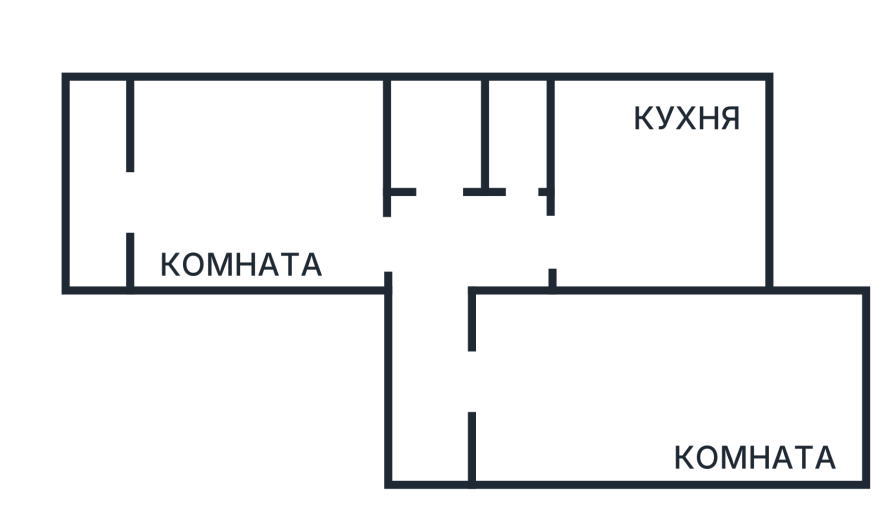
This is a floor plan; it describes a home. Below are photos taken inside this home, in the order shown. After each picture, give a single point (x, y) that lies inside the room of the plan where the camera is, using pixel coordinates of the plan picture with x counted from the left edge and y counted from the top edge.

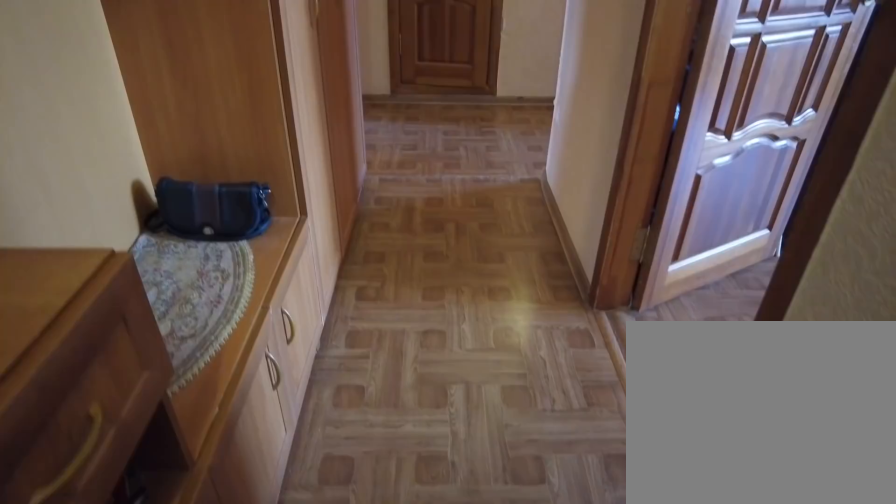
(441, 445)
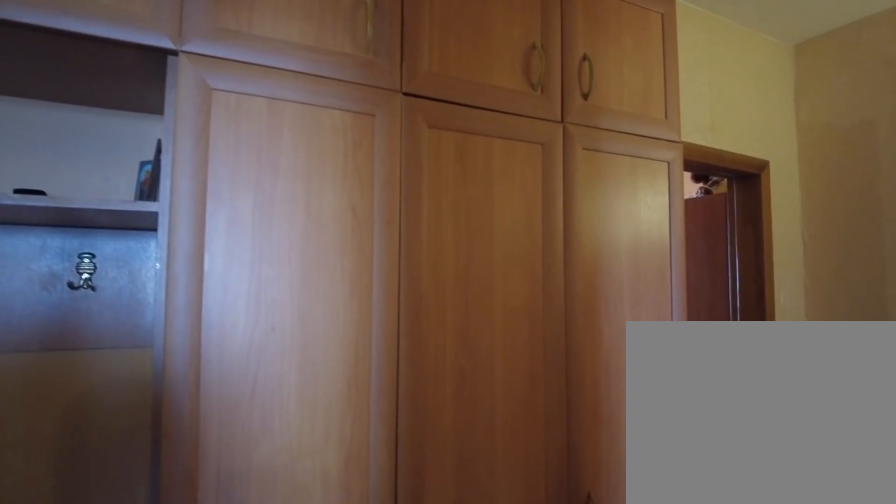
(441, 445)
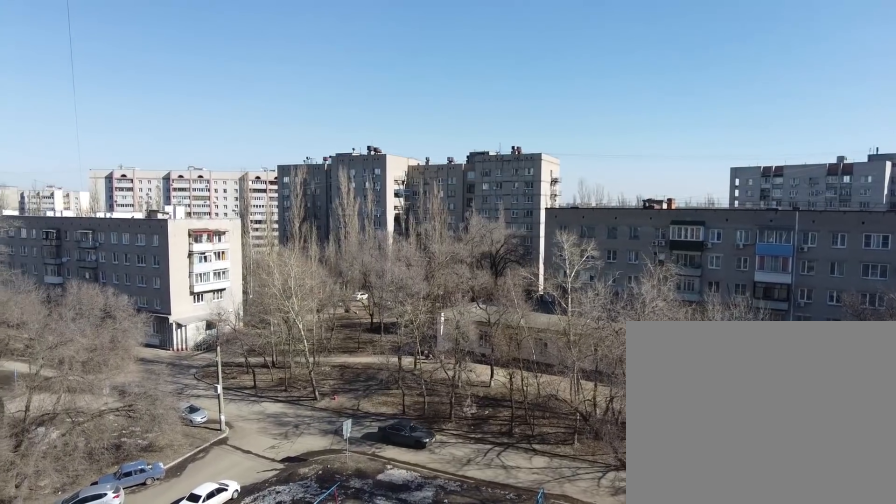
(585, 421)
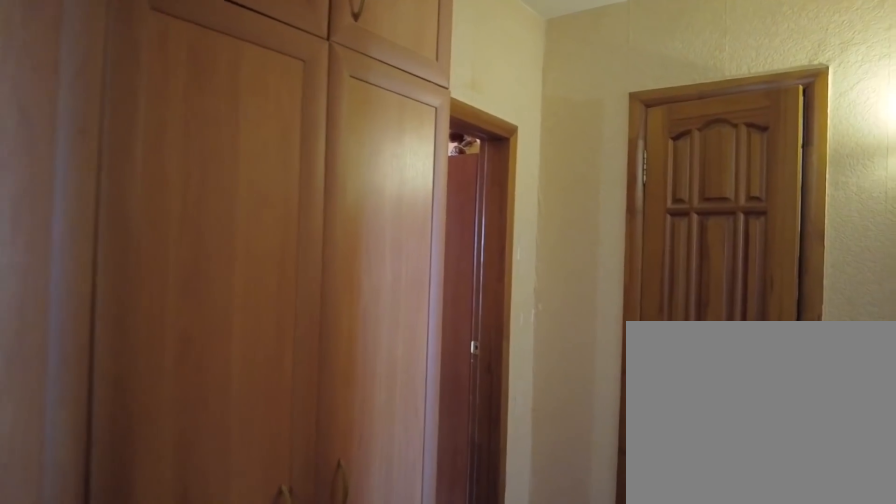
(478, 398)
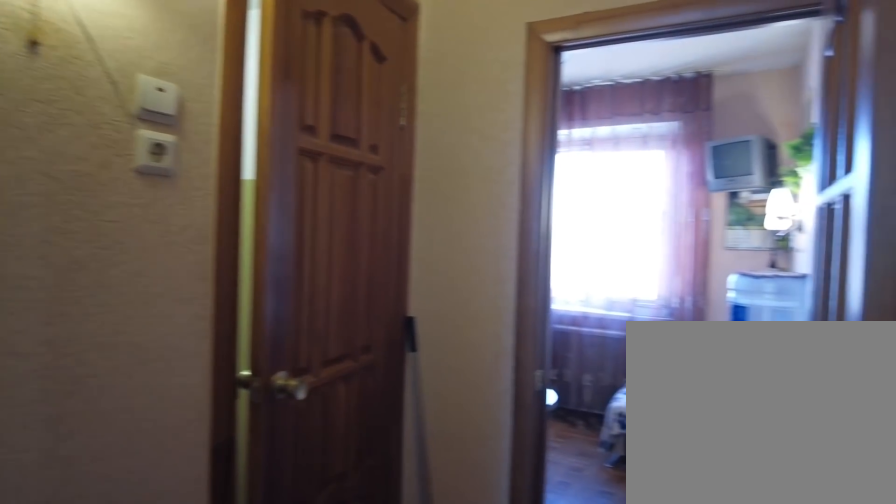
(440, 316)
